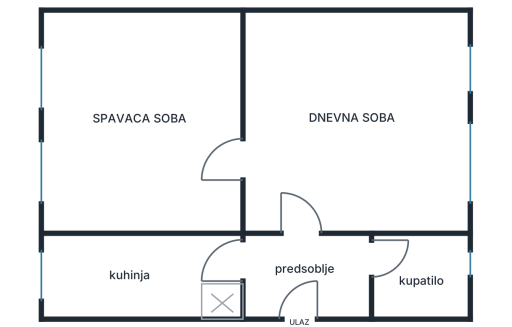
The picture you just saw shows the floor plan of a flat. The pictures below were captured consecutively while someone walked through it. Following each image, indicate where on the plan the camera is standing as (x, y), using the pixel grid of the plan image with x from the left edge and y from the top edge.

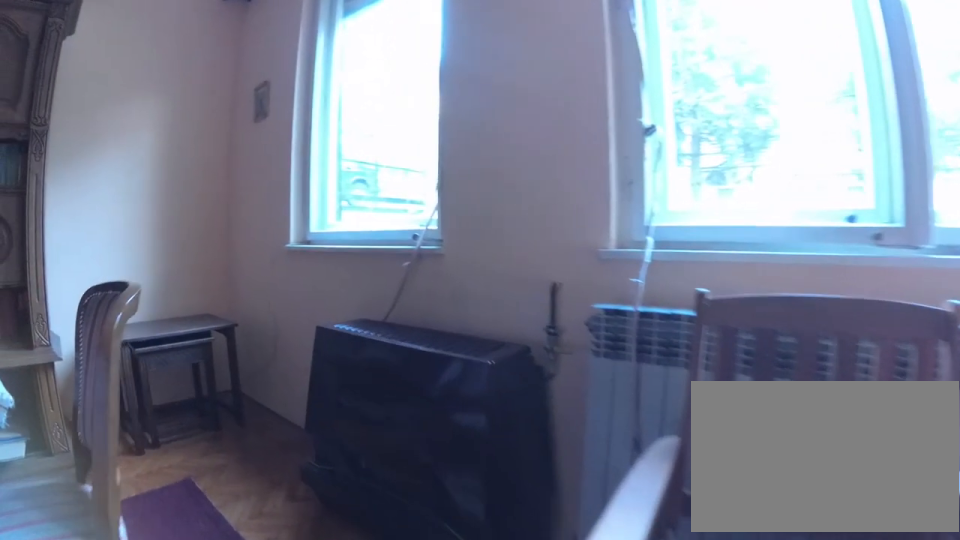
(393, 179)
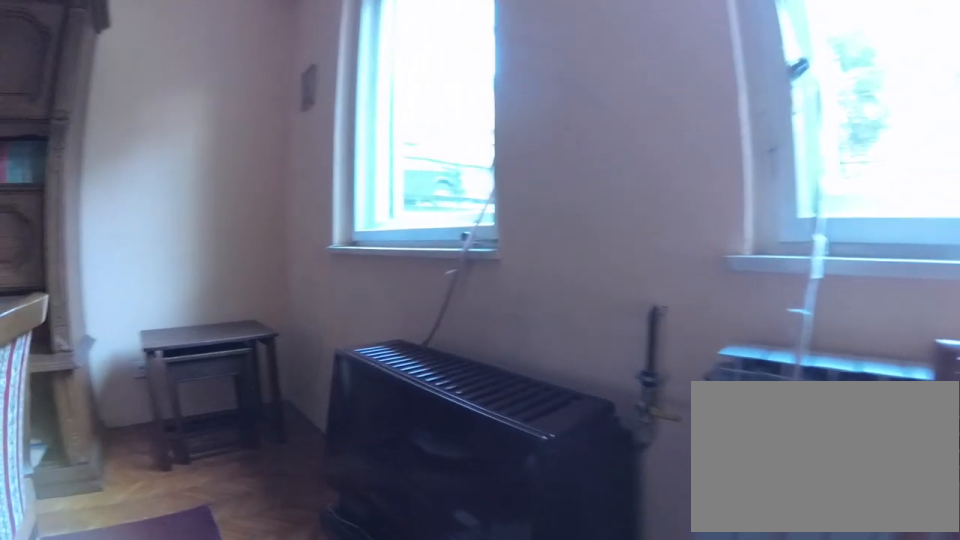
(407, 172)
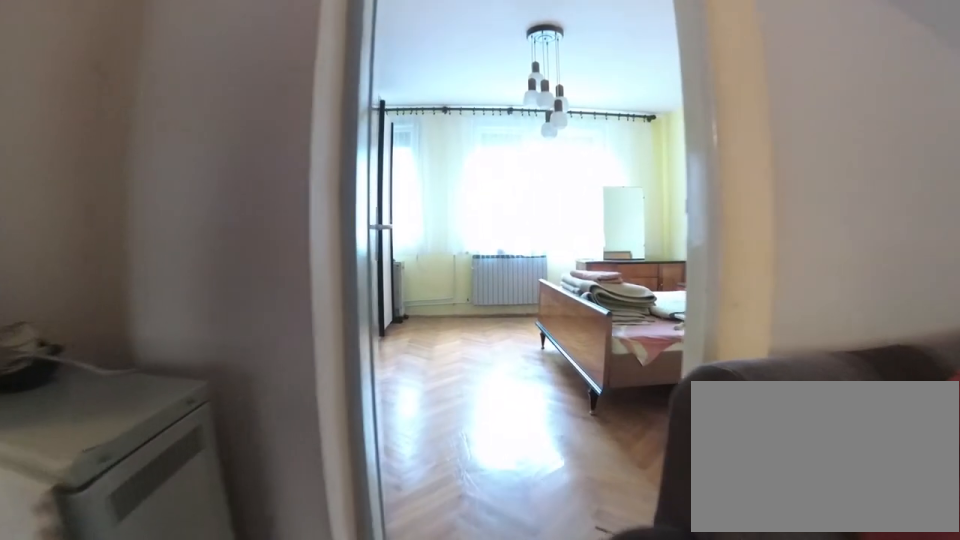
(315, 169)
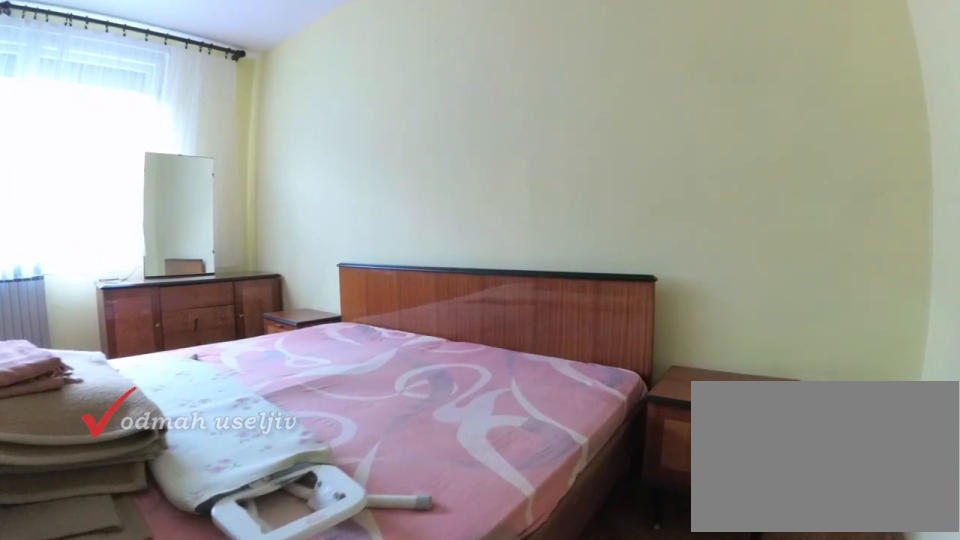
(218, 124)
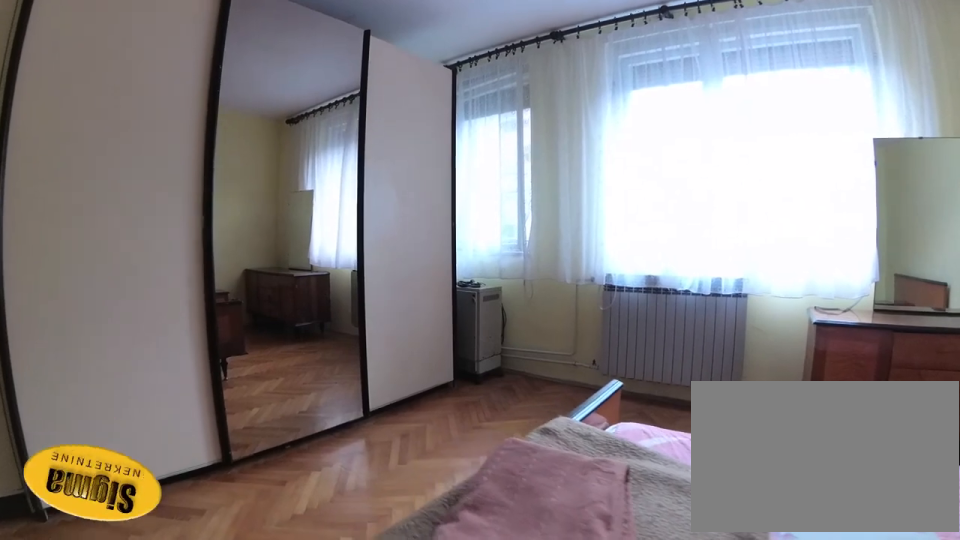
(200, 94)
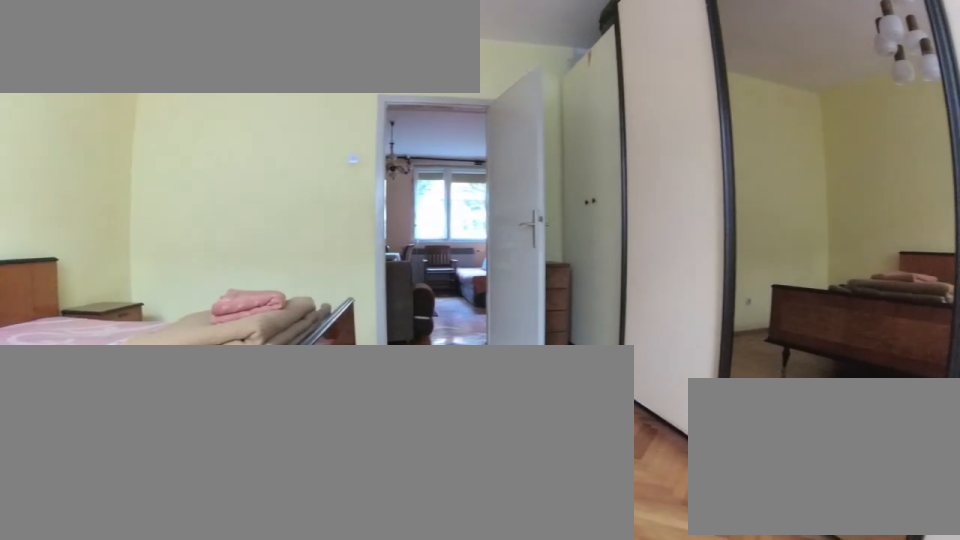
(98, 168)
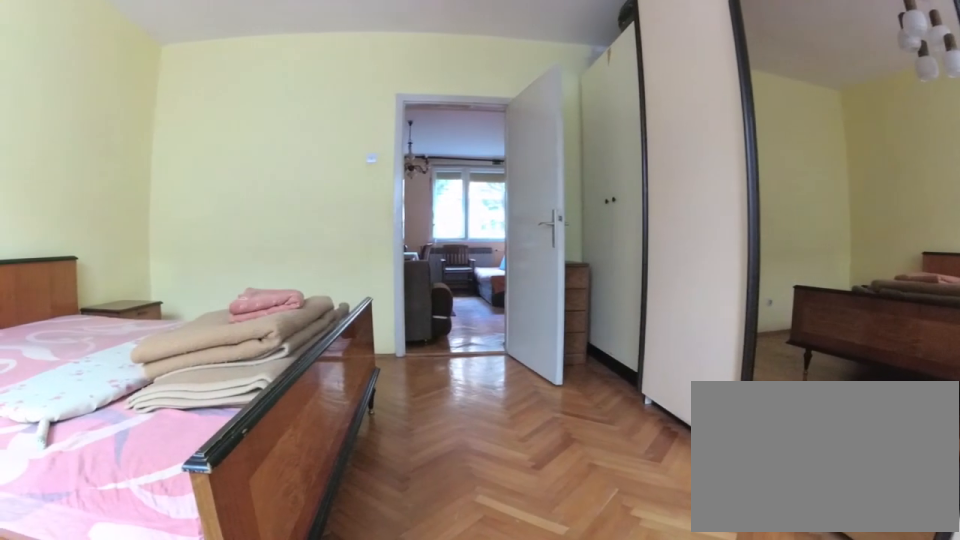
(98, 168)
